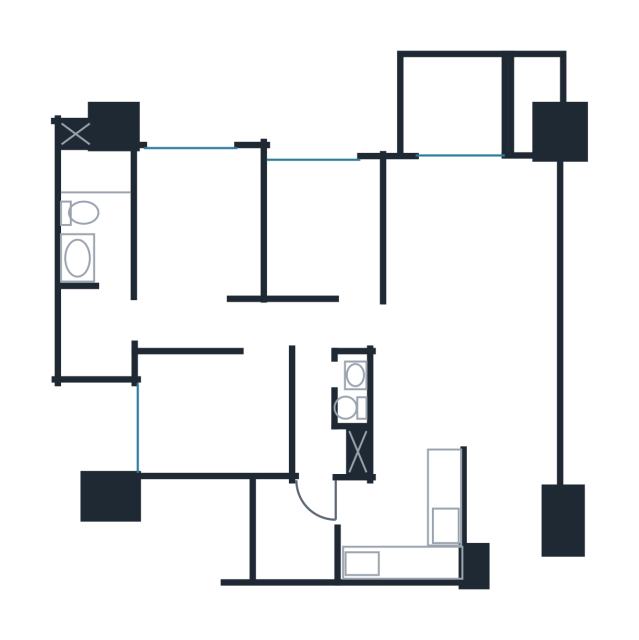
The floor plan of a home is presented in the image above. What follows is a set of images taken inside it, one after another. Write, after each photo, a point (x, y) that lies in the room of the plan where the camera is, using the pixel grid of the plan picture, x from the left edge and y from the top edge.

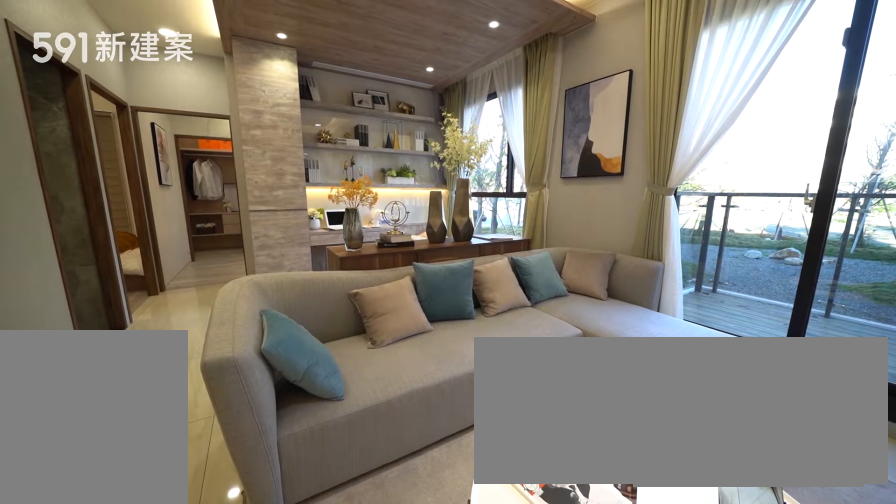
(476, 231)
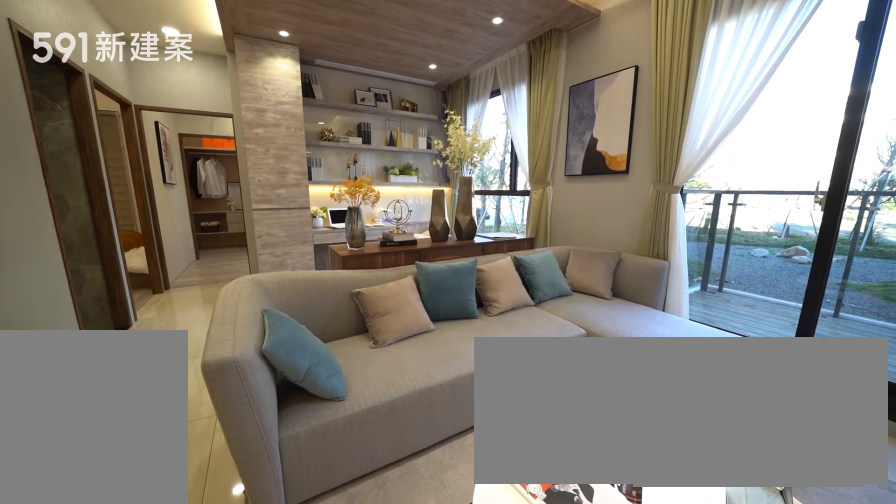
(476, 231)
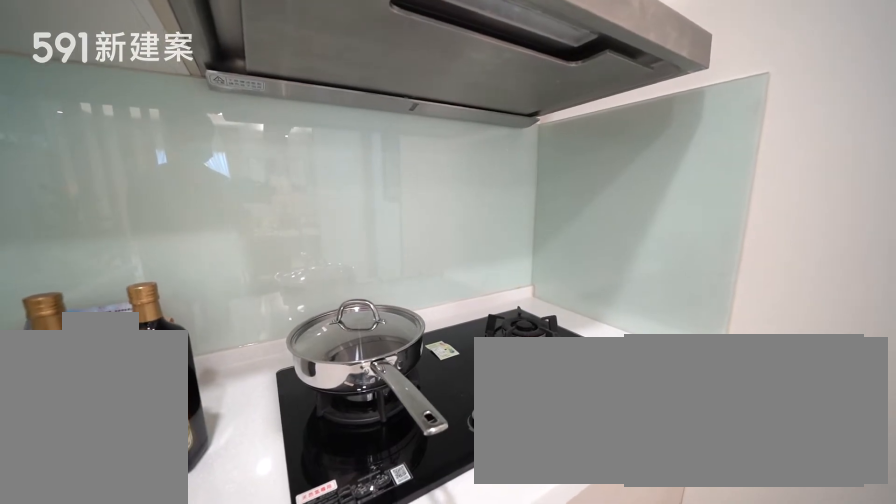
(404, 528)
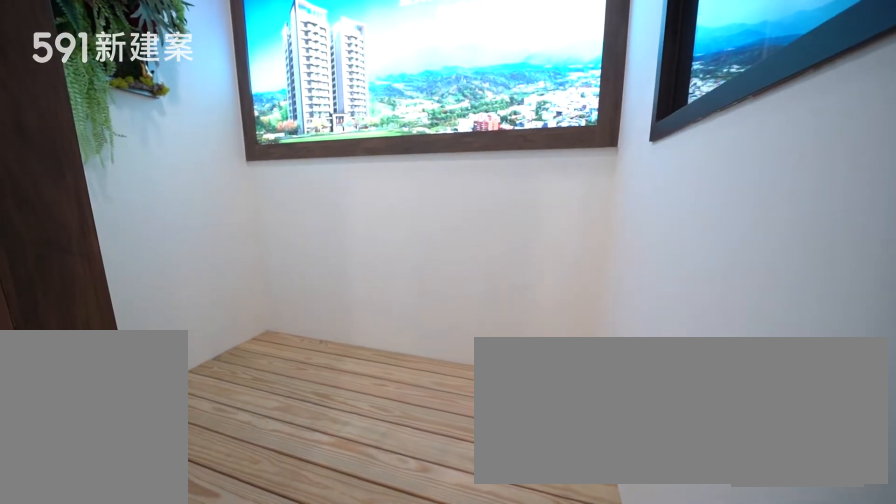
(294, 527)
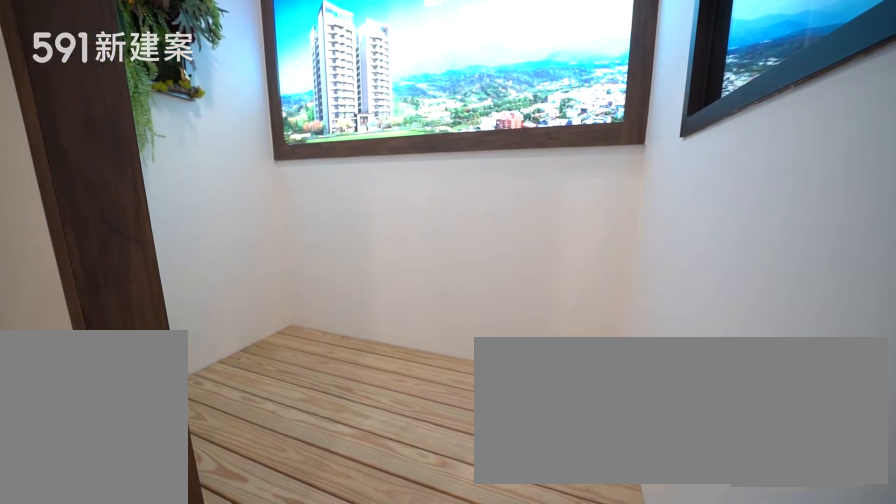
(294, 527)
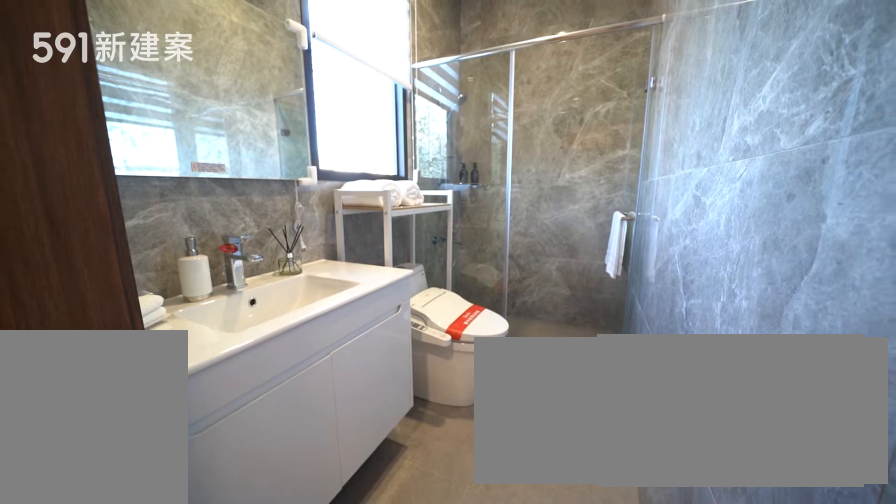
(92, 208)
